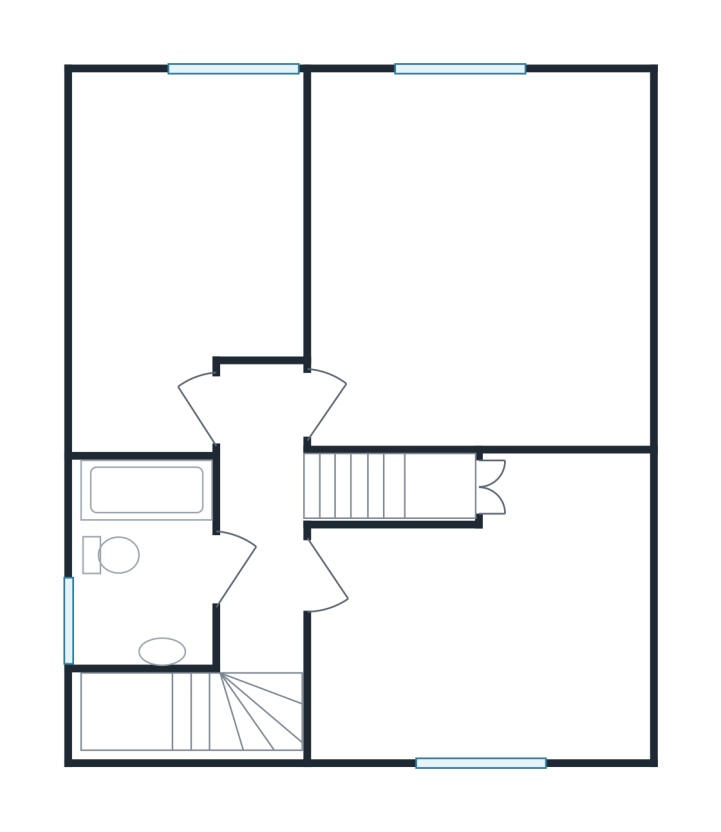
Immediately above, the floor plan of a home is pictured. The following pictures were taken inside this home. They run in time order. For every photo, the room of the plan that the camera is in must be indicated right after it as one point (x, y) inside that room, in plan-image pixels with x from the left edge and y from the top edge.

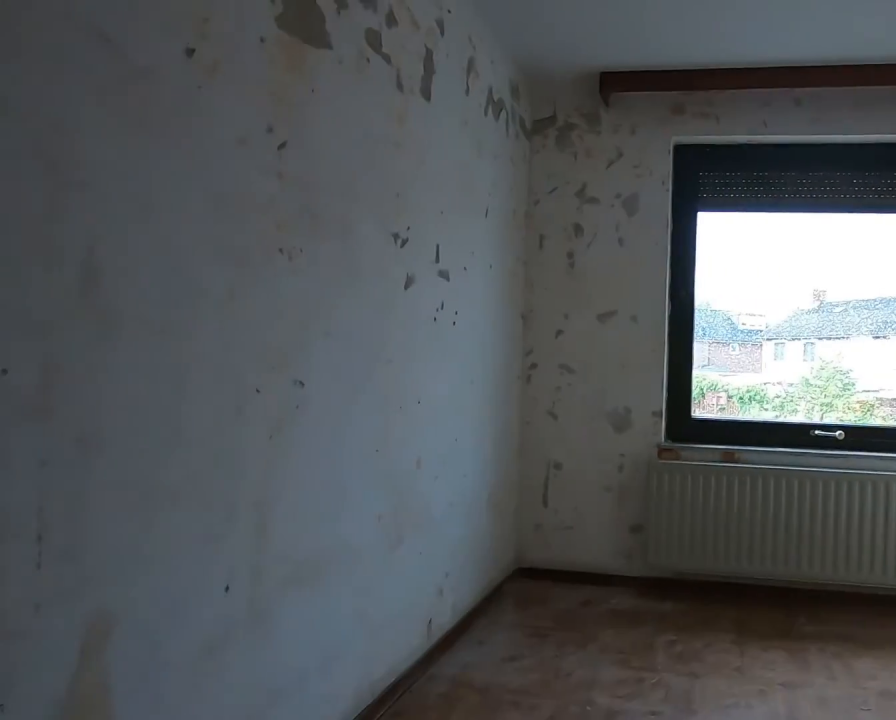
(195, 394)
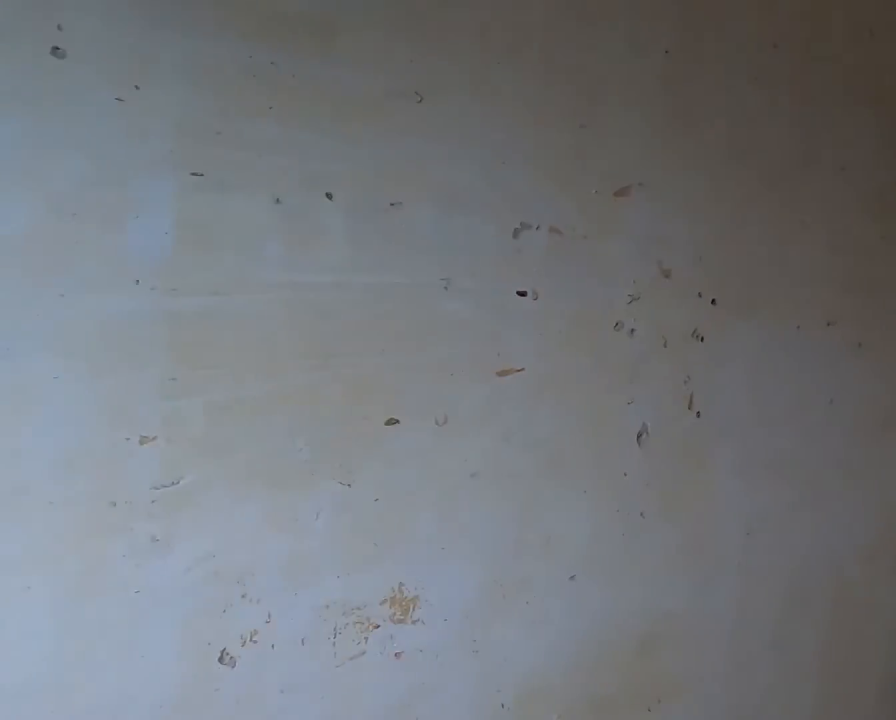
(195, 394)
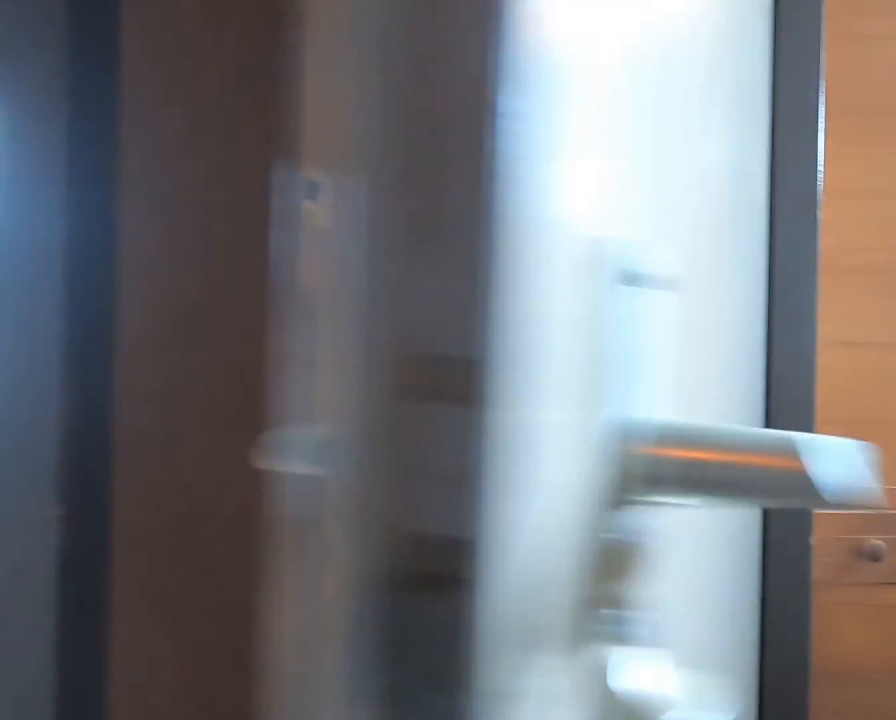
(262, 518)
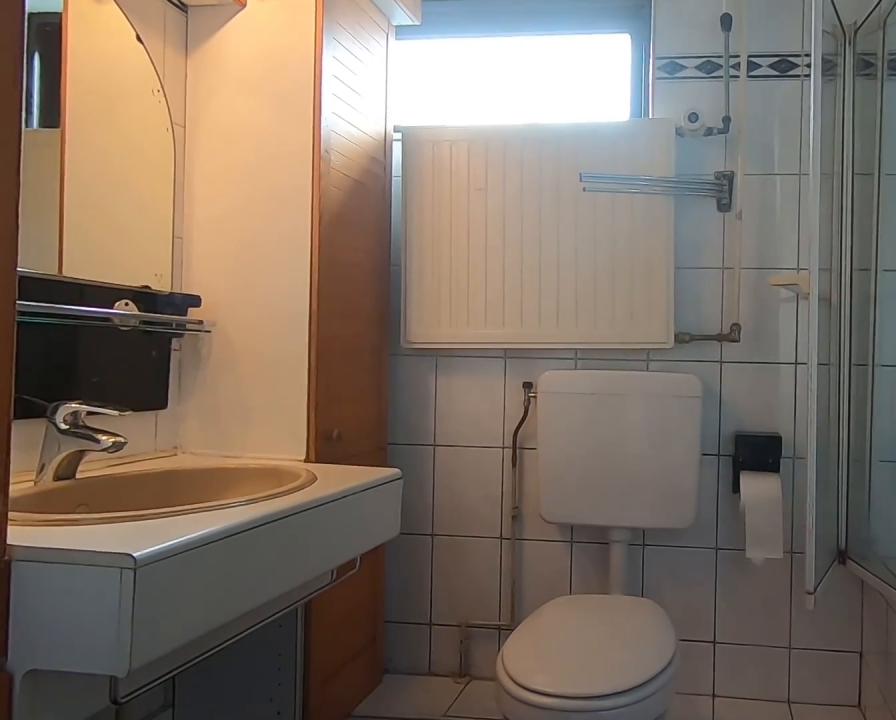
(146, 562)
